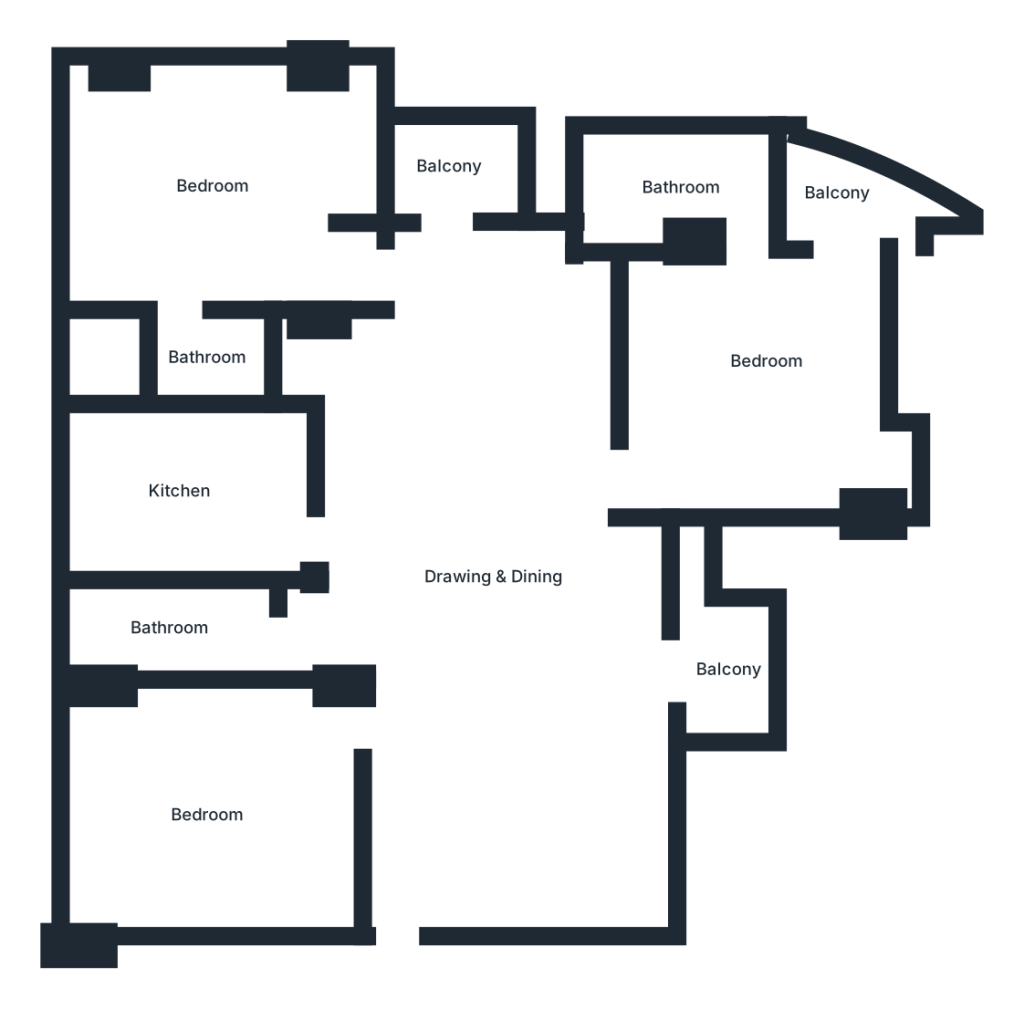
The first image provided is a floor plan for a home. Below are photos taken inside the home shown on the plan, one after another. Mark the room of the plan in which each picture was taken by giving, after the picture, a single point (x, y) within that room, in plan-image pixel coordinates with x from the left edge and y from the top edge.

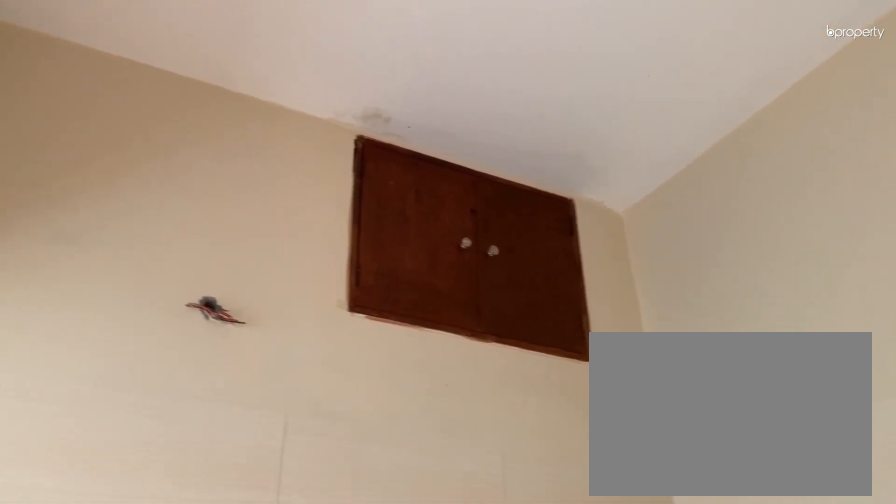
(188, 495)
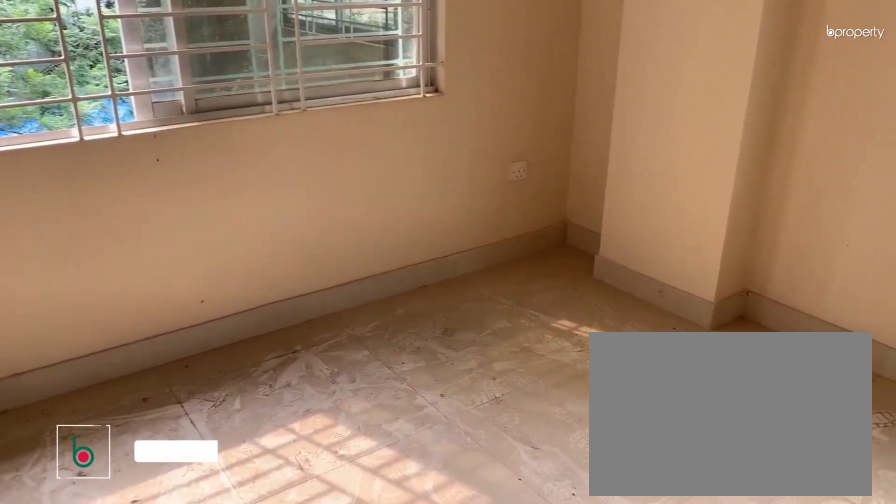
(218, 197)
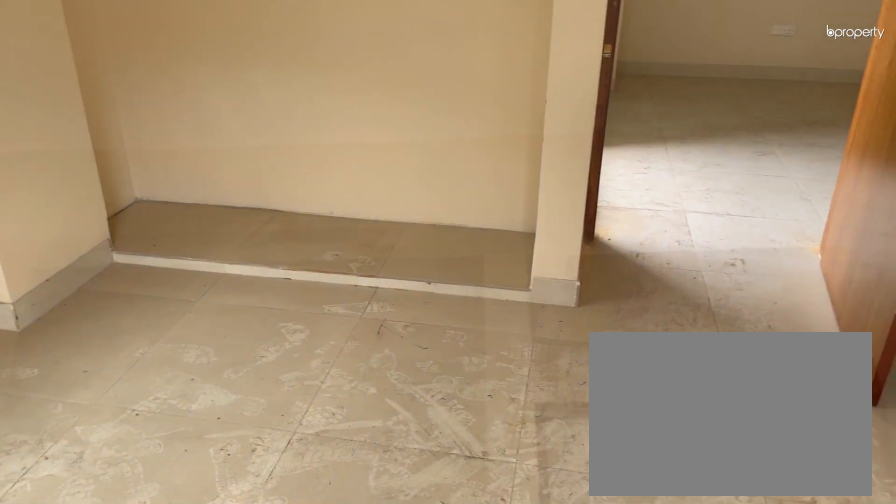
(218, 197)
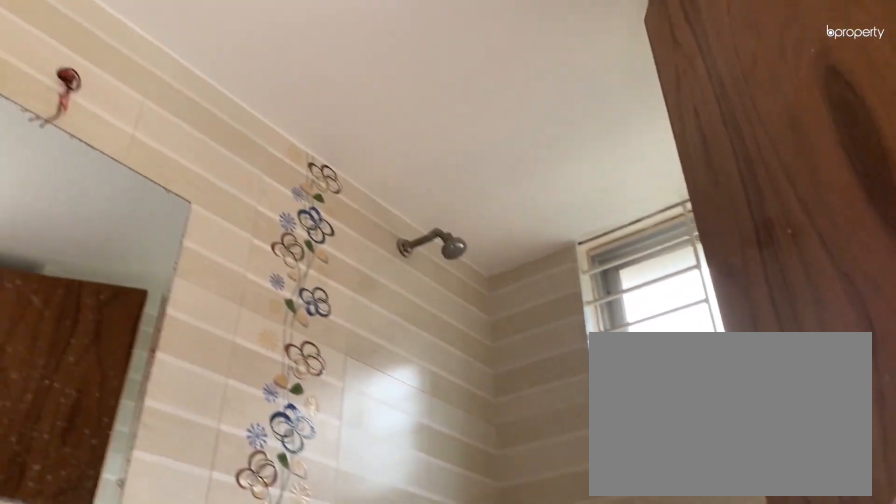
(181, 358)
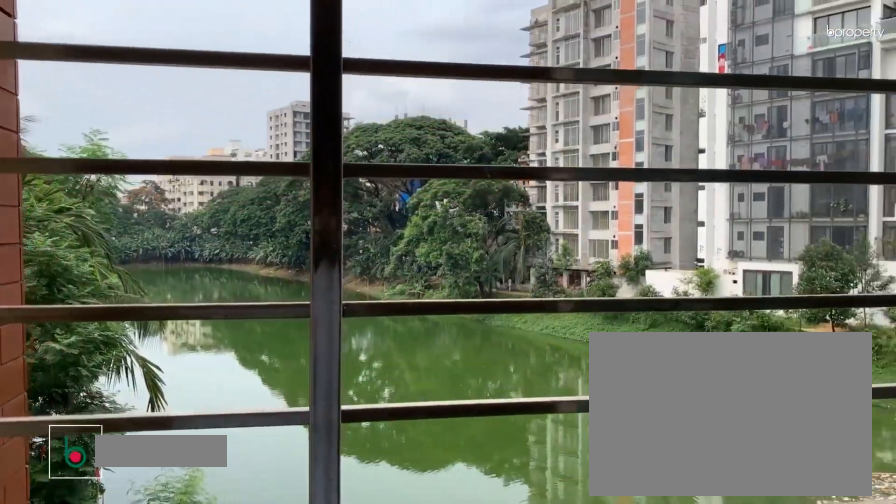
(462, 160)
